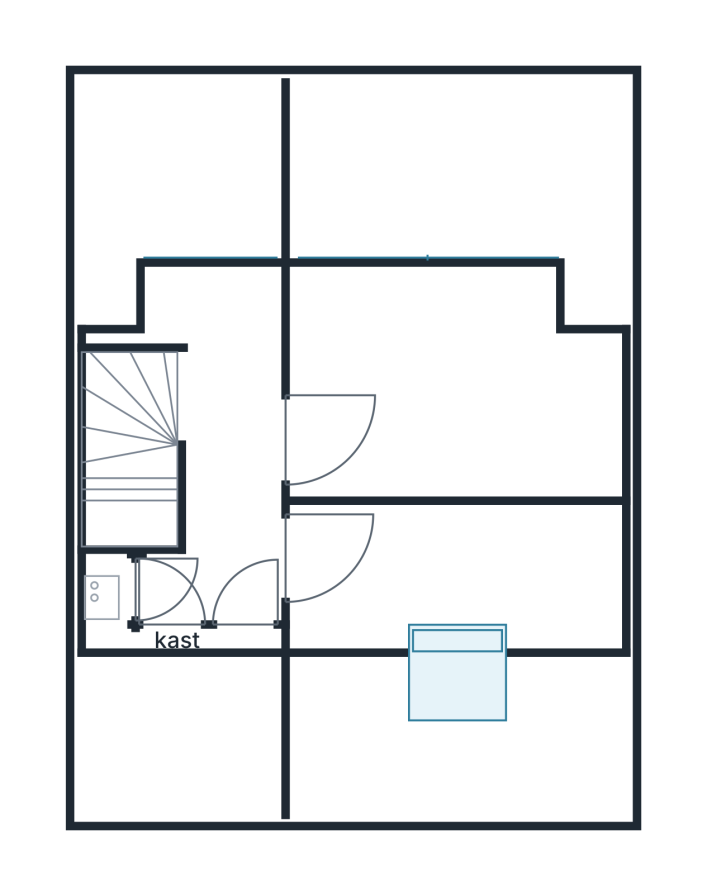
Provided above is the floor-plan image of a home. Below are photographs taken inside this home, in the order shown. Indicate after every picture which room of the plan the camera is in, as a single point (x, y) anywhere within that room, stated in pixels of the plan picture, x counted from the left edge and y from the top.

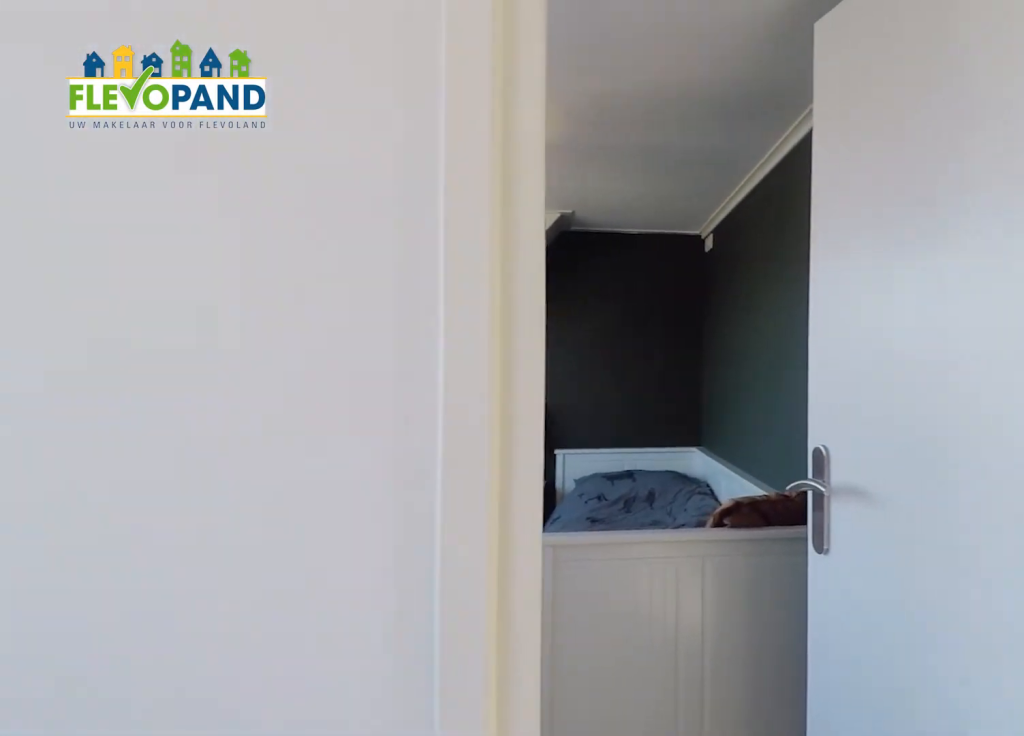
(216, 303)
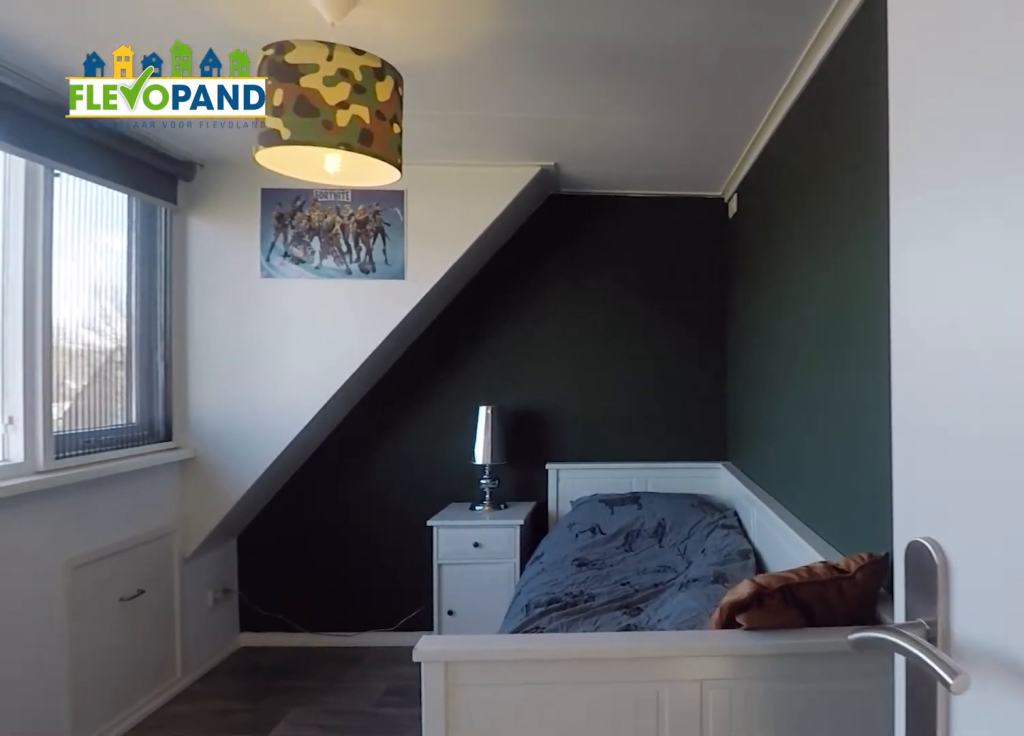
(354, 329)
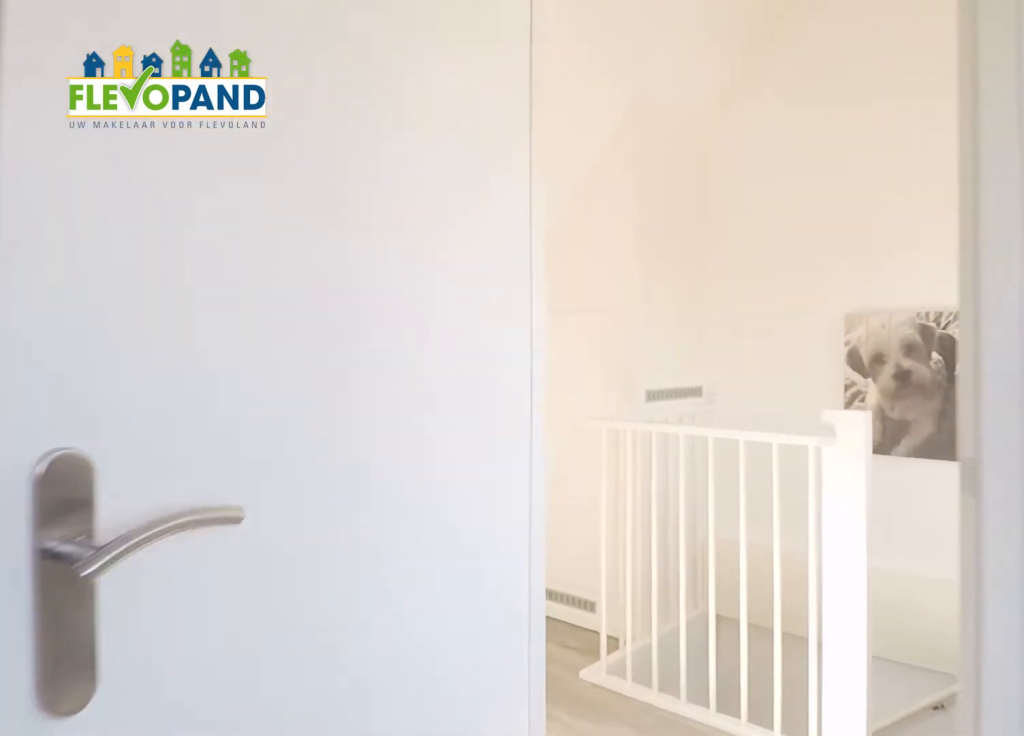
(354, 329)
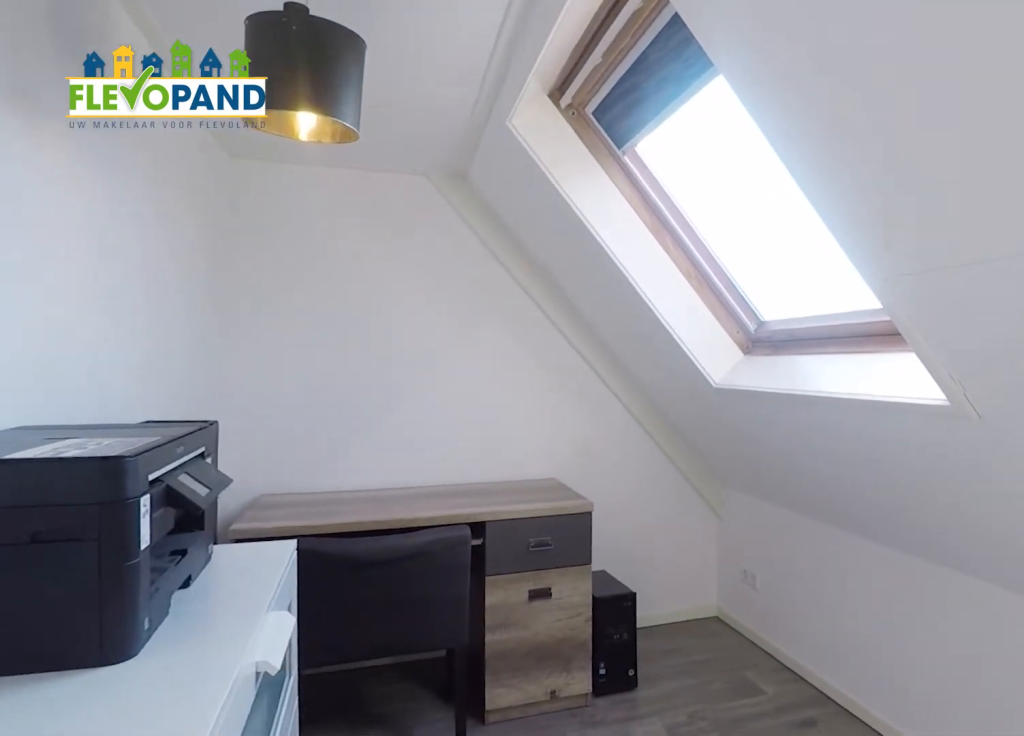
(458, 591)
